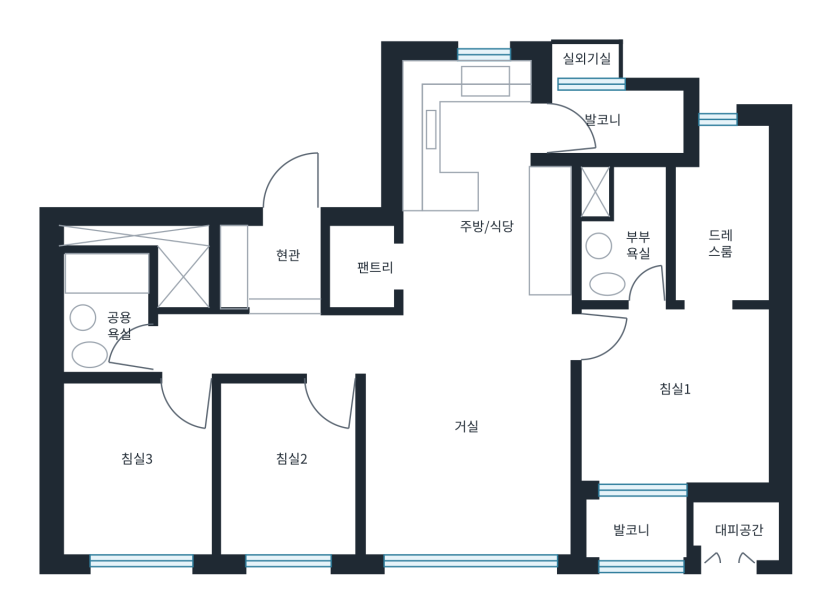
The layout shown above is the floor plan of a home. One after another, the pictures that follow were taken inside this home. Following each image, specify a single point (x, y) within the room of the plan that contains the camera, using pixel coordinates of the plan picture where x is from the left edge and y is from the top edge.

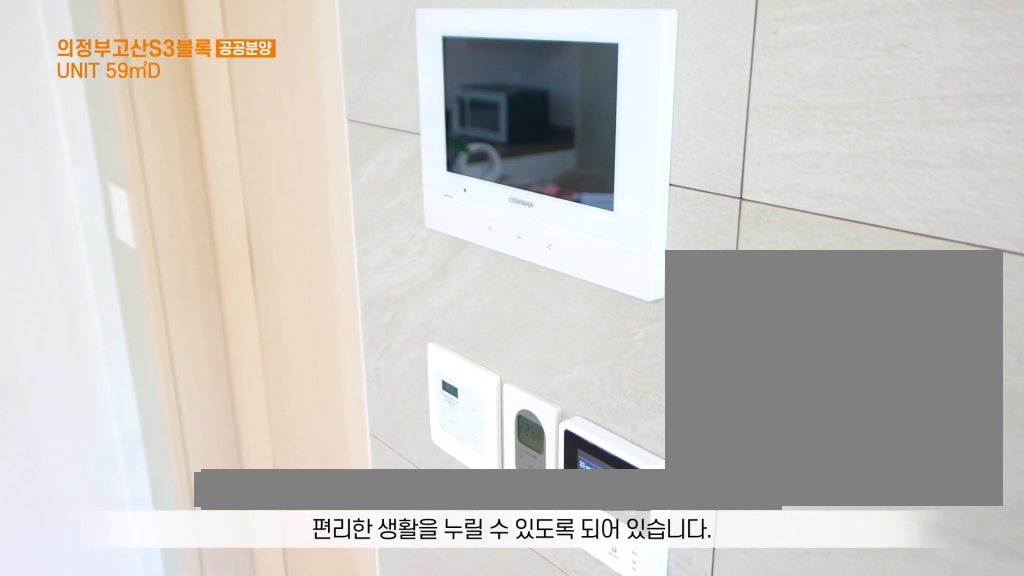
(468, 414)
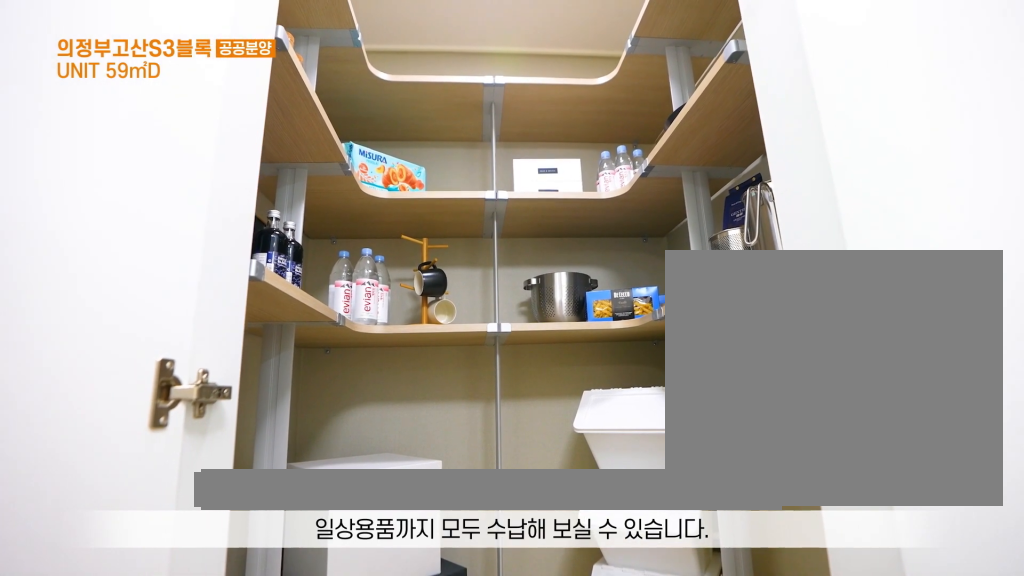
(374, 251)
